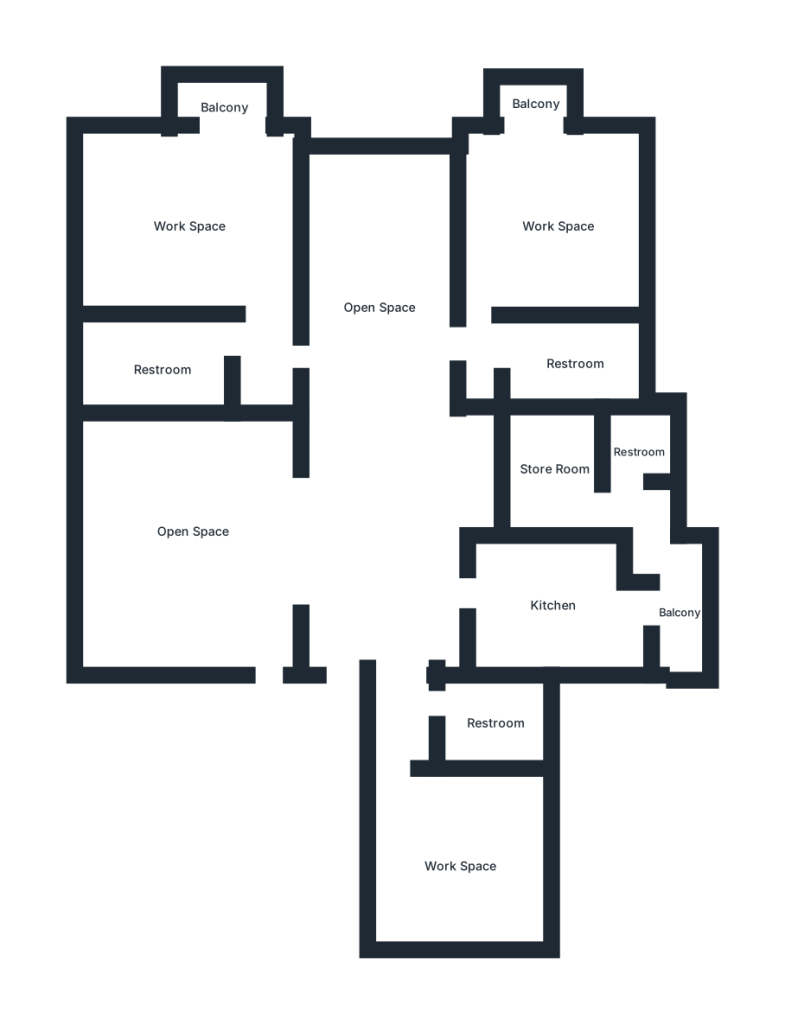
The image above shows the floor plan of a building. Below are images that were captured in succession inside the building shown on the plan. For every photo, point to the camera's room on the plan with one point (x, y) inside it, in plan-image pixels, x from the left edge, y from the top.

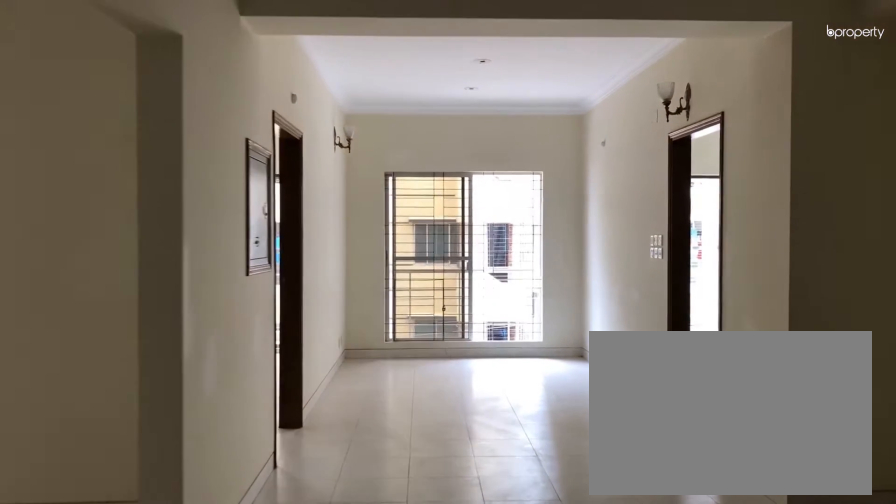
(253, 536)
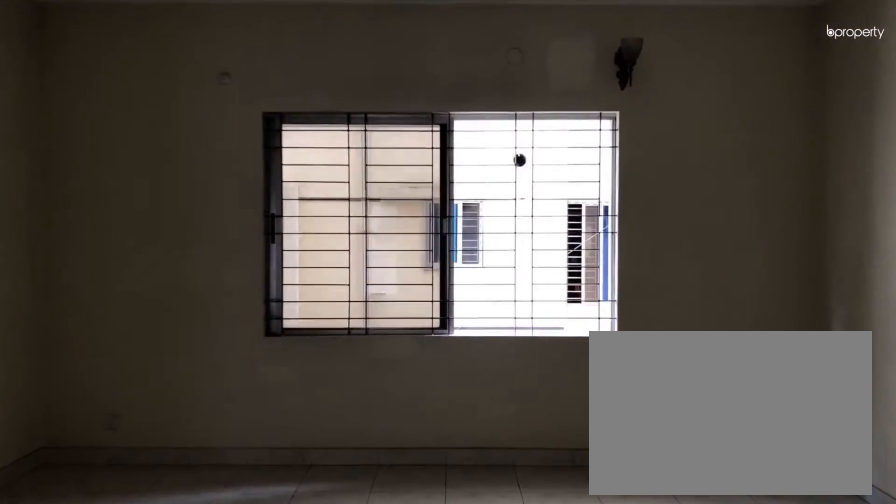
(253, 536)
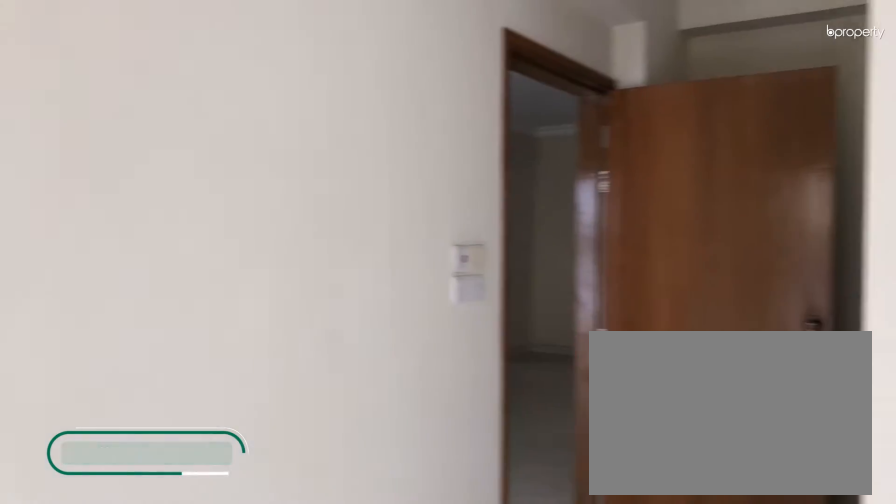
(191, 226)
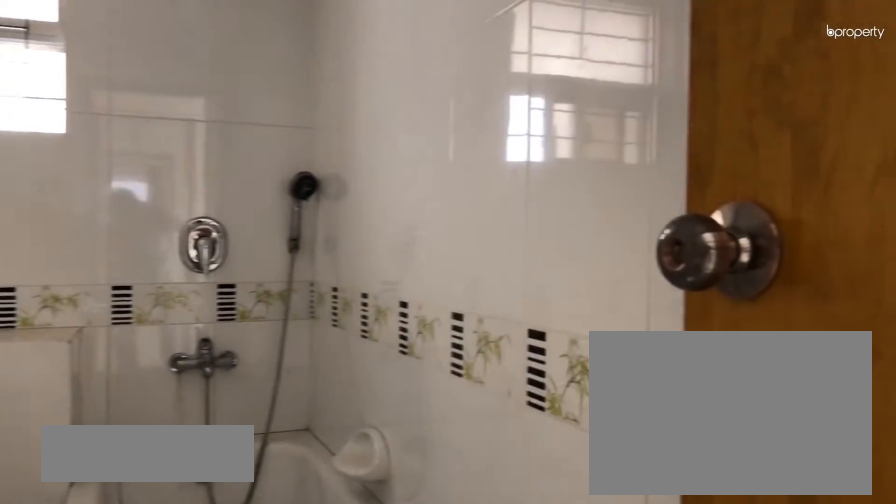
(179, 353)
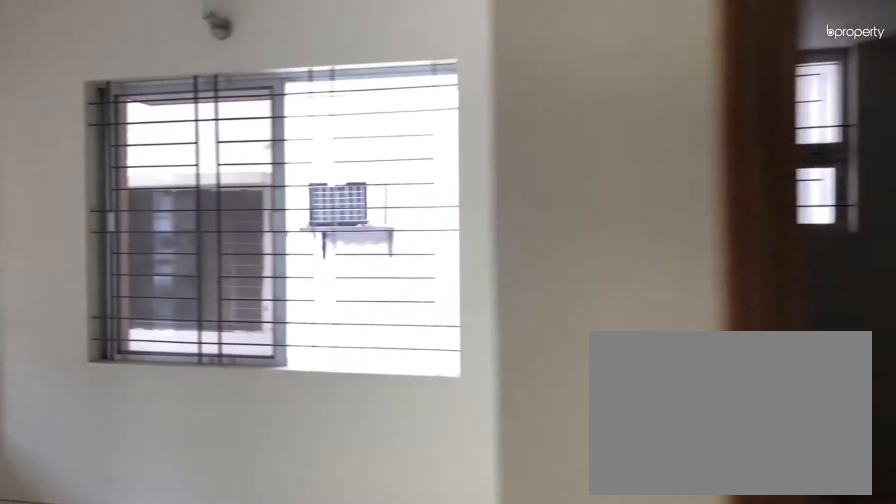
(554, 227)
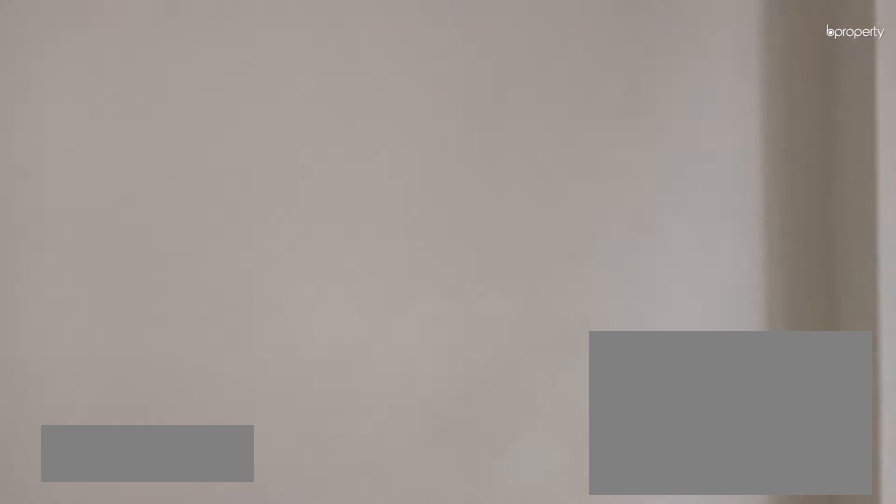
(554, 227)
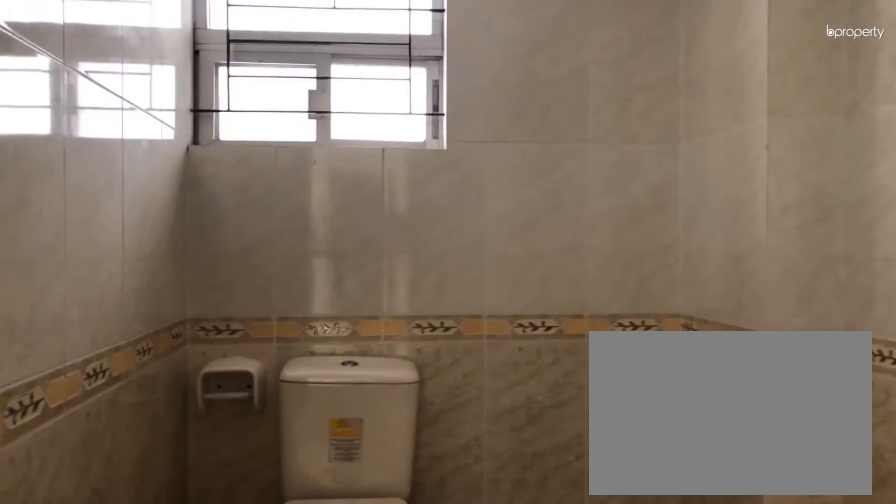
(563, 368)
